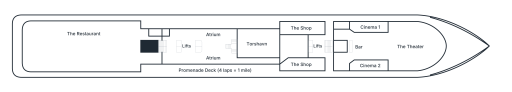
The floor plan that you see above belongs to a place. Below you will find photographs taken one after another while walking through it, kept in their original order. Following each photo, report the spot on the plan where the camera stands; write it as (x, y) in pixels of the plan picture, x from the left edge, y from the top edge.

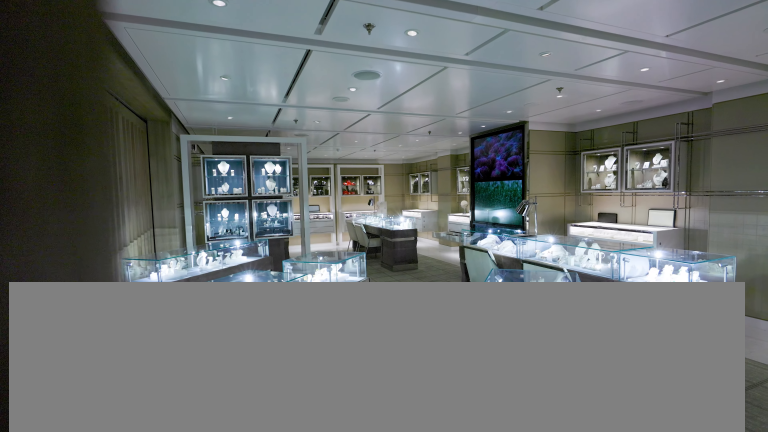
(281, 58)
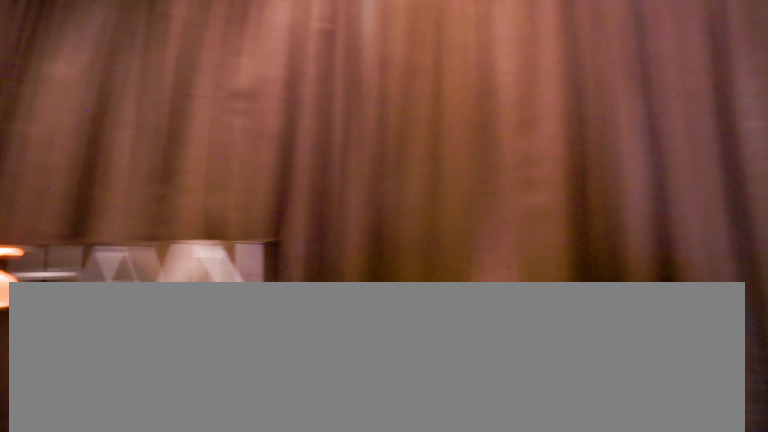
(281, 51)
